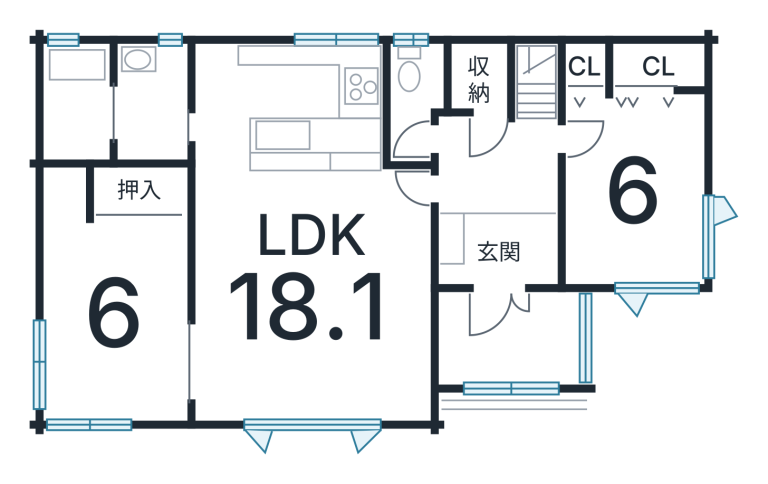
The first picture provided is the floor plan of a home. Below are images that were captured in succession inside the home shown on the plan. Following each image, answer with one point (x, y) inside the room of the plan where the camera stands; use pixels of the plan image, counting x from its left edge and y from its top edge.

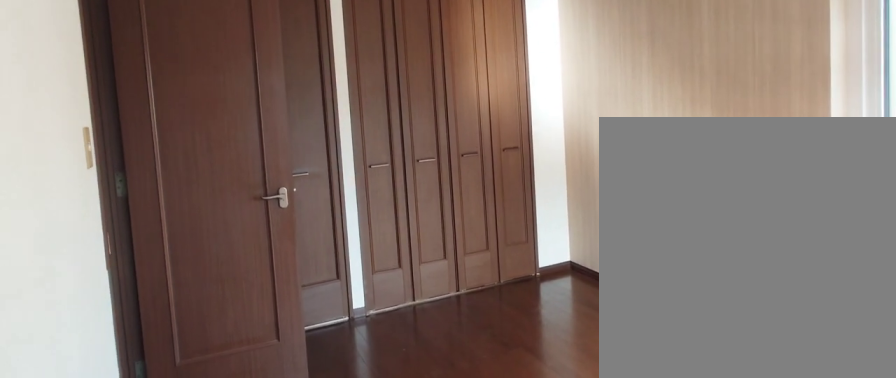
(621, 217)
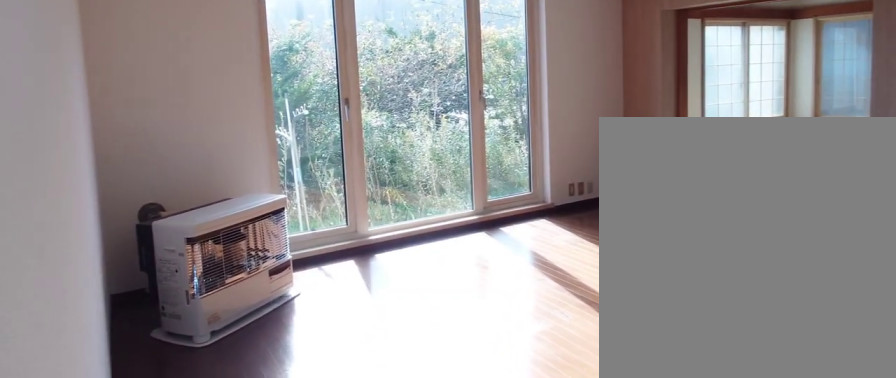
(303, 307)
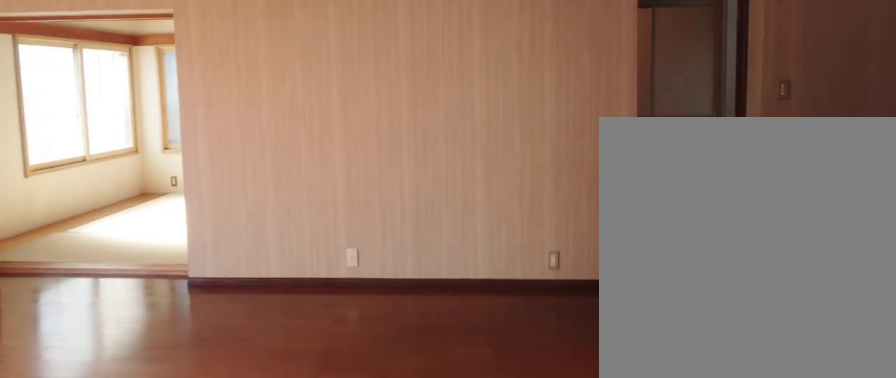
(303, 307)
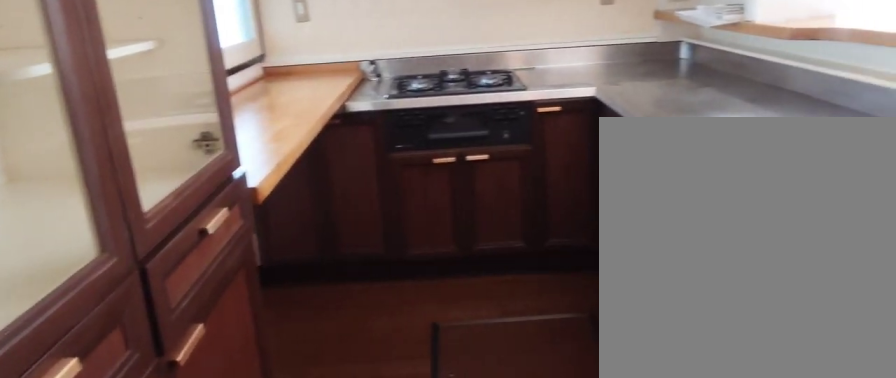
(285, 117)
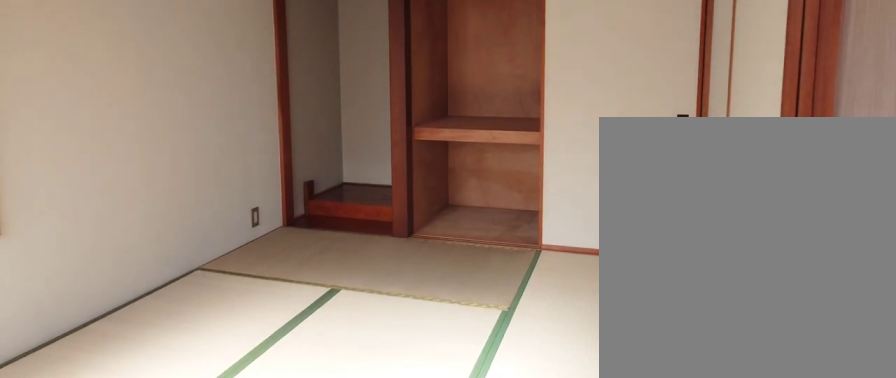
(106, 319)
